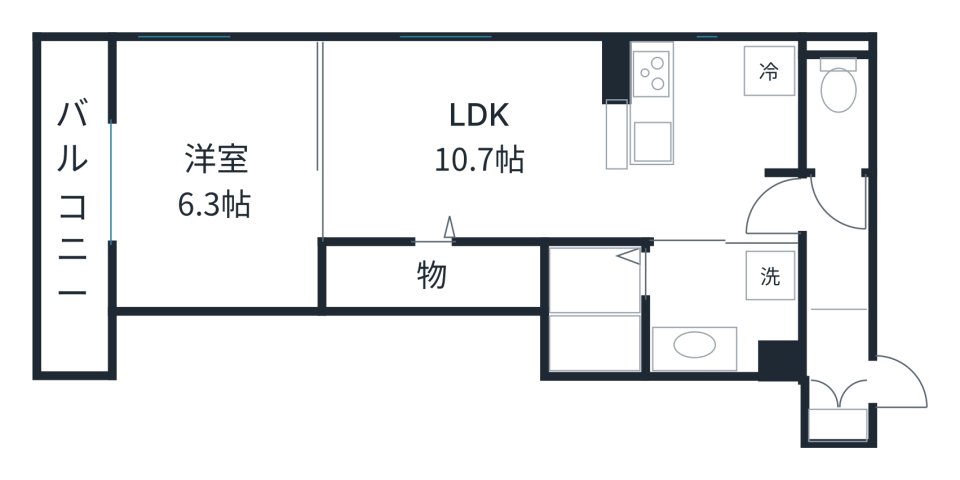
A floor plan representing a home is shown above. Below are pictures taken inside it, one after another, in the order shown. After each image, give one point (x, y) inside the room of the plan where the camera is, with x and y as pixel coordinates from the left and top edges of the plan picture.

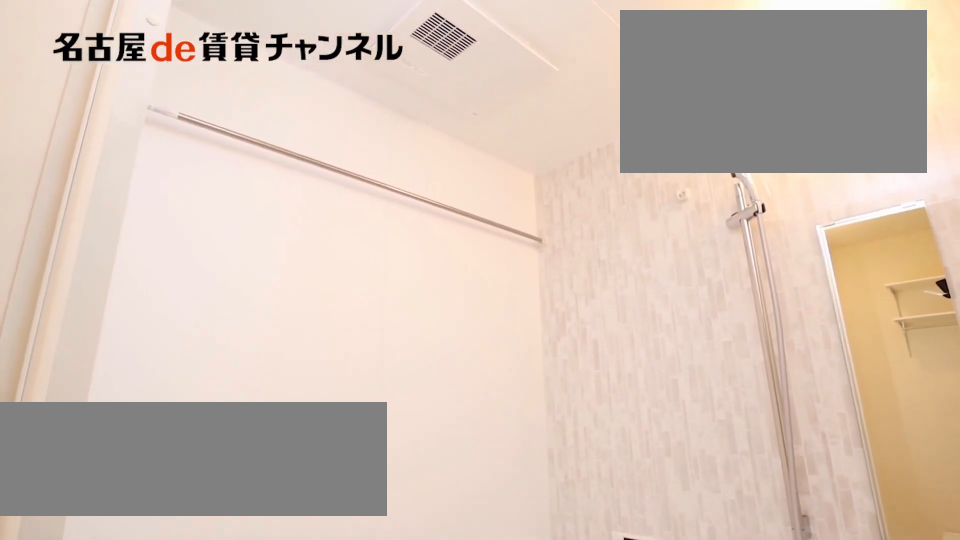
(595, 314)
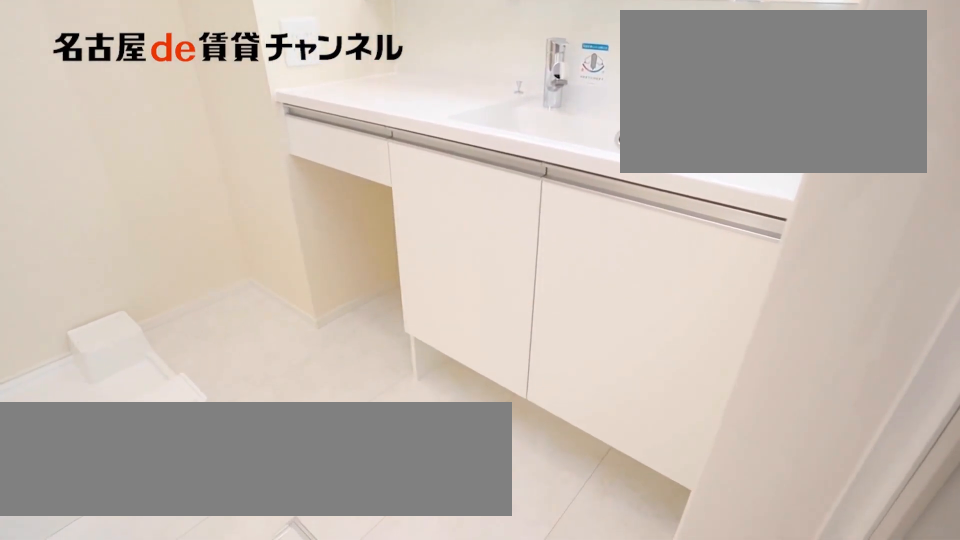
(725, 312)
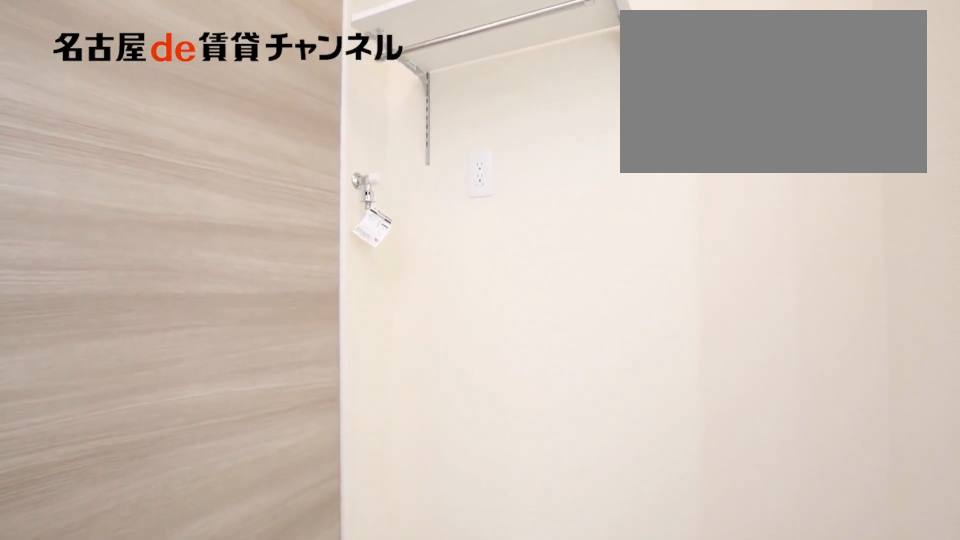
(725, 313)
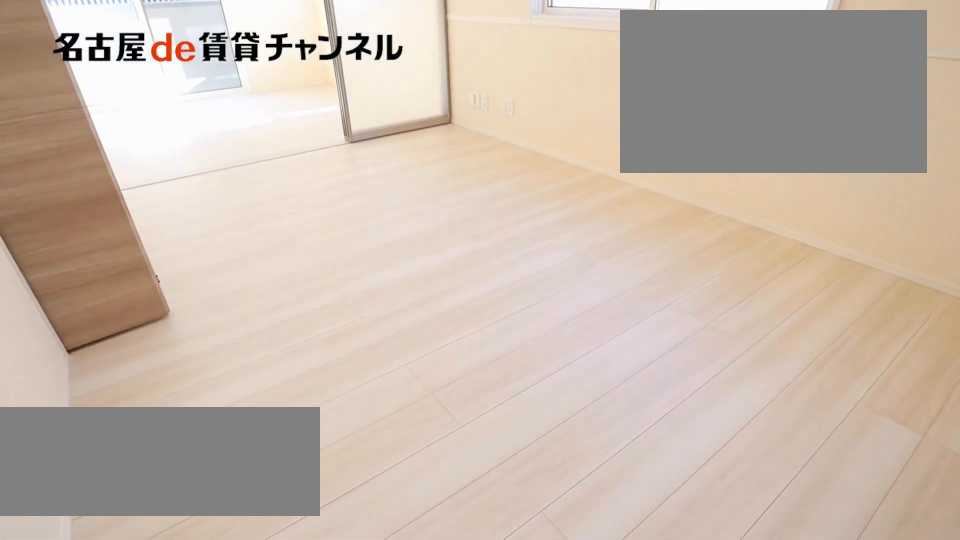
(463, 143)
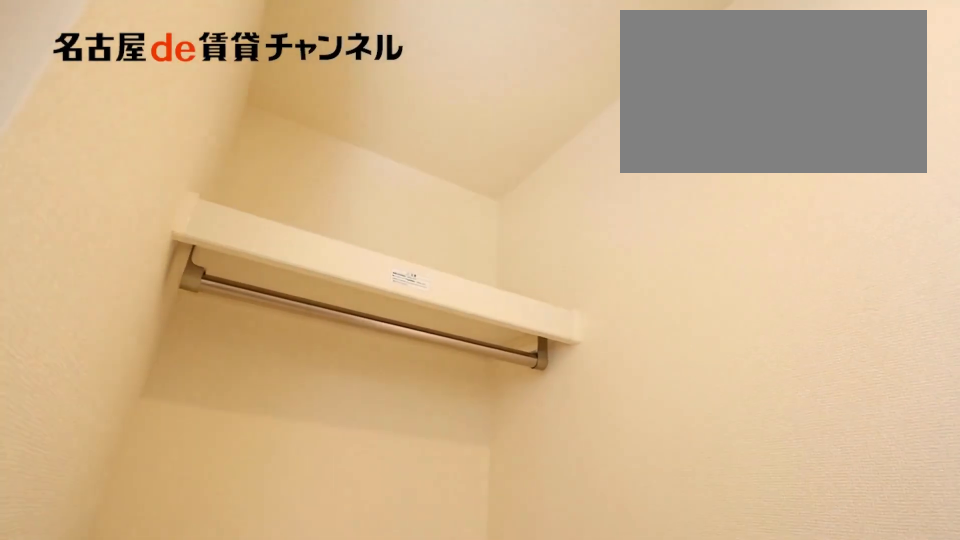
(433, 279)
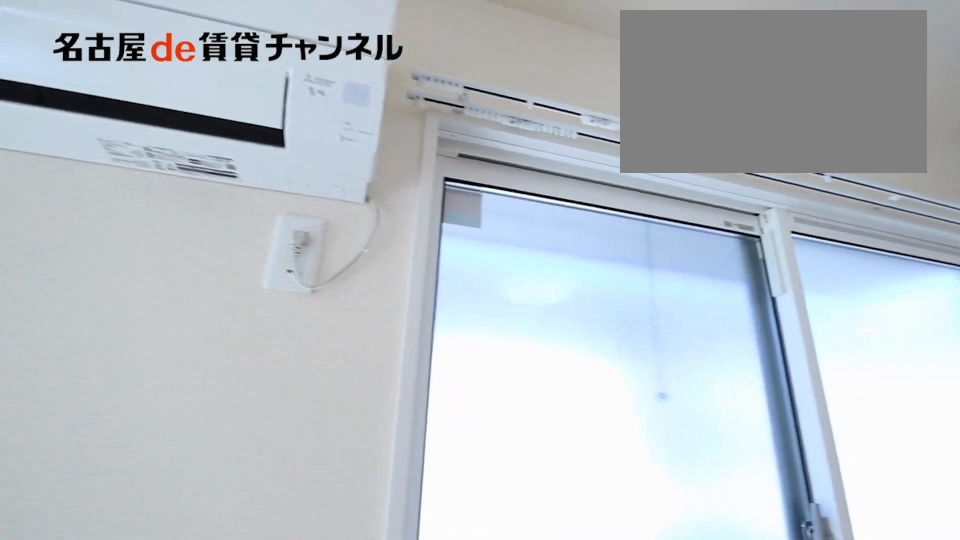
(465, 140)
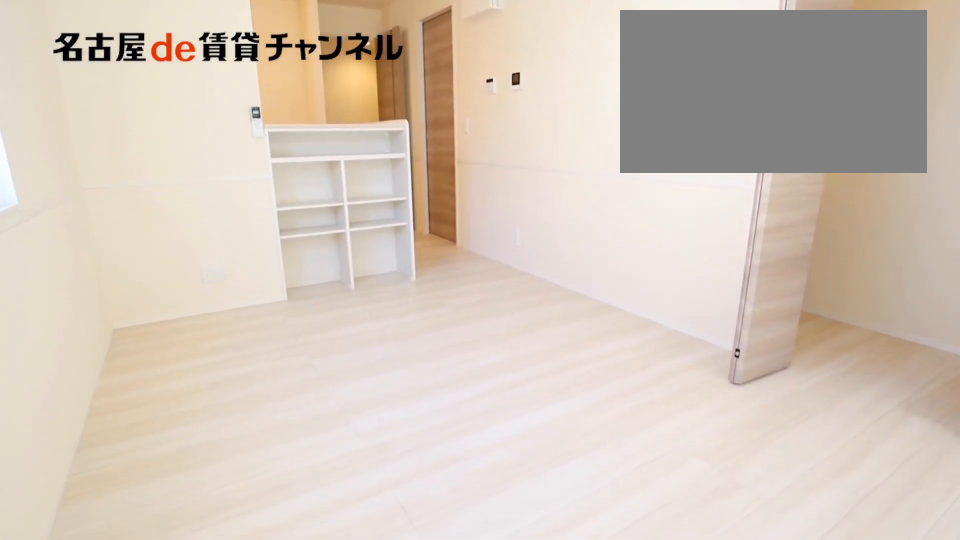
(465, 140)
